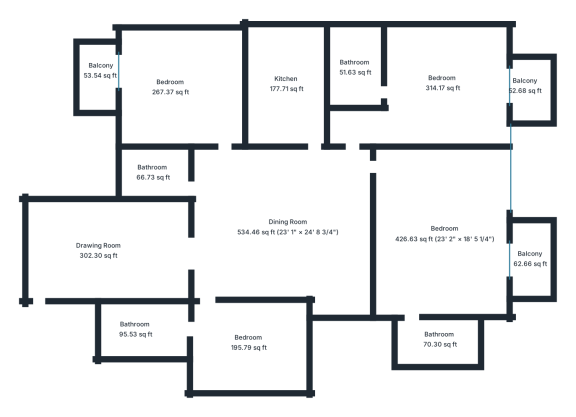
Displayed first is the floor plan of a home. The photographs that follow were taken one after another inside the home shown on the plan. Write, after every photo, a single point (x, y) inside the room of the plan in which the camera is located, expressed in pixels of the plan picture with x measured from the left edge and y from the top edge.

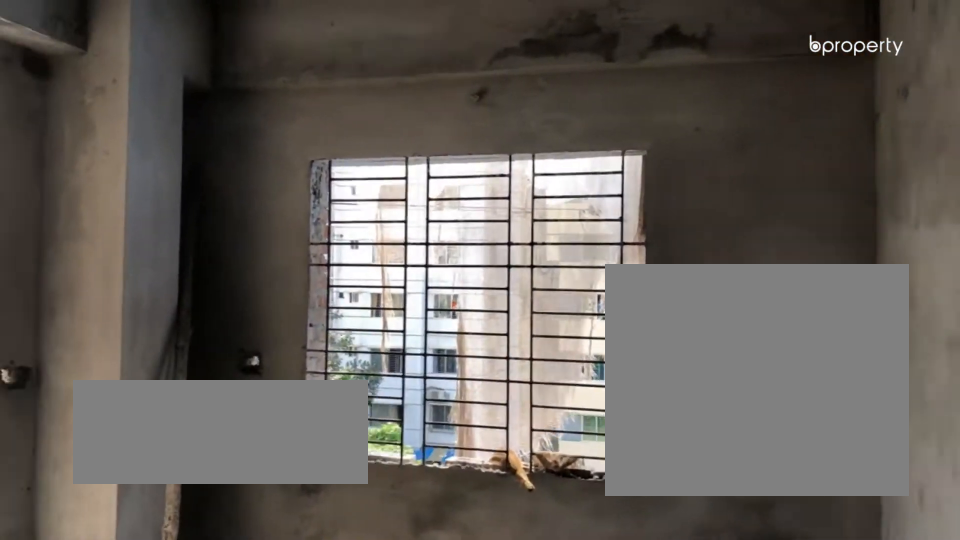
(170, 86)
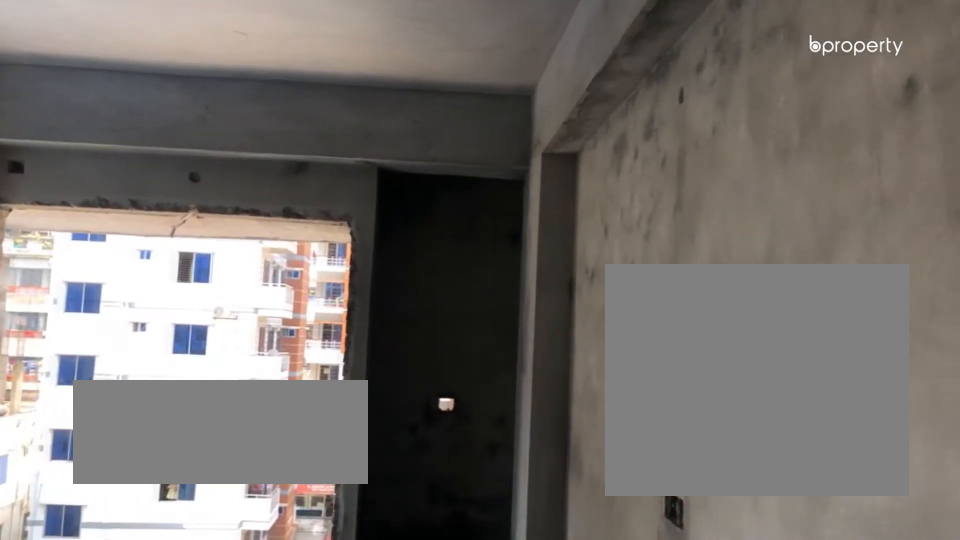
(442, 83)
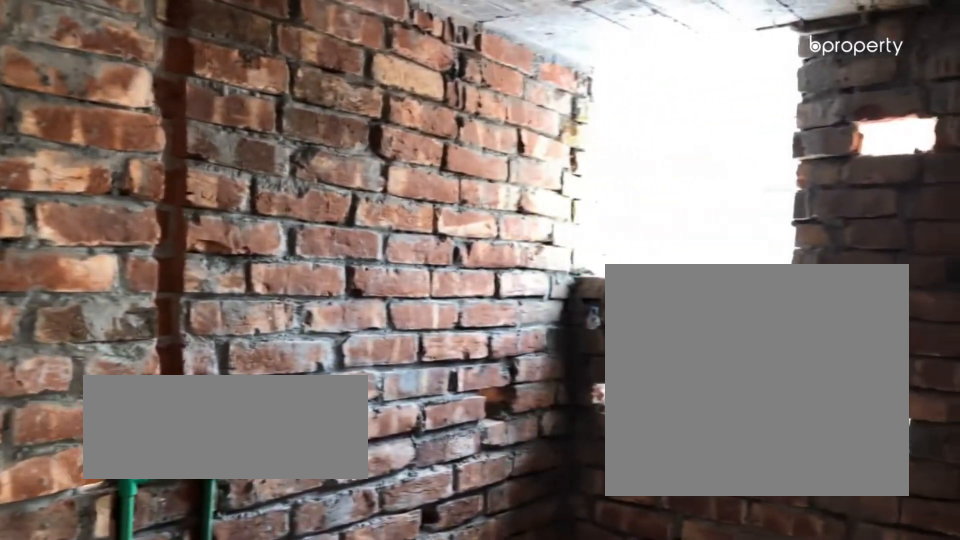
(356, 73)
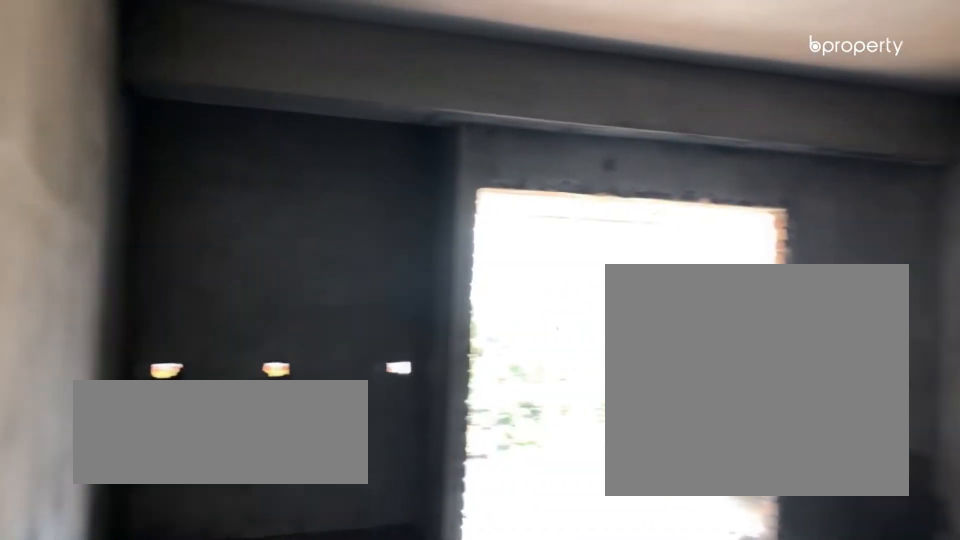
(445, 233)
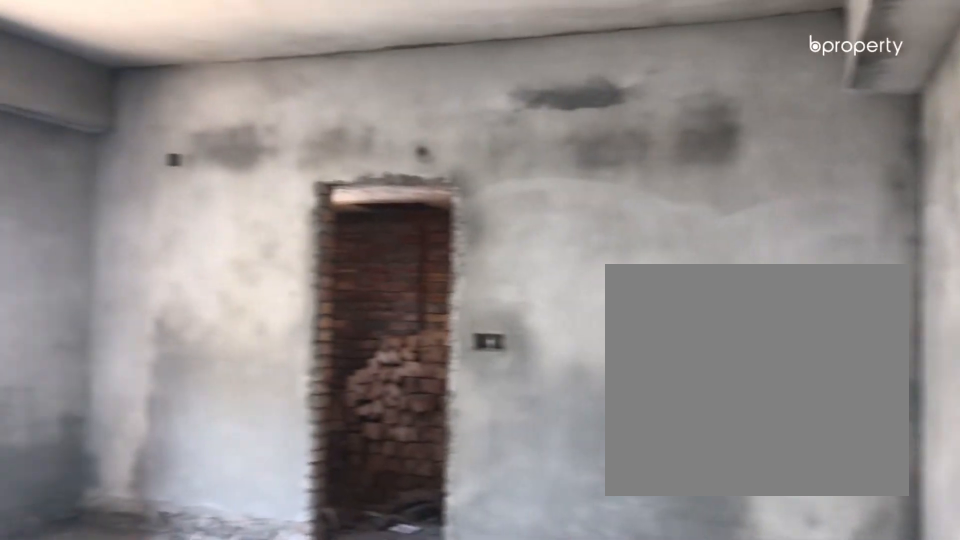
(445, 233)
